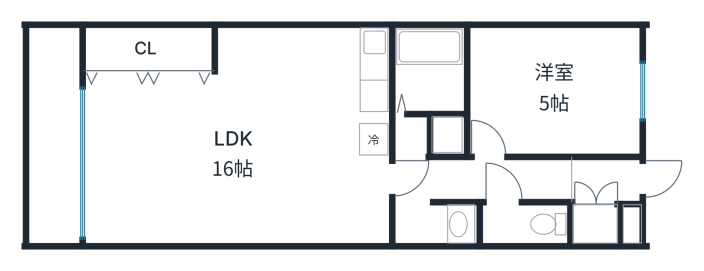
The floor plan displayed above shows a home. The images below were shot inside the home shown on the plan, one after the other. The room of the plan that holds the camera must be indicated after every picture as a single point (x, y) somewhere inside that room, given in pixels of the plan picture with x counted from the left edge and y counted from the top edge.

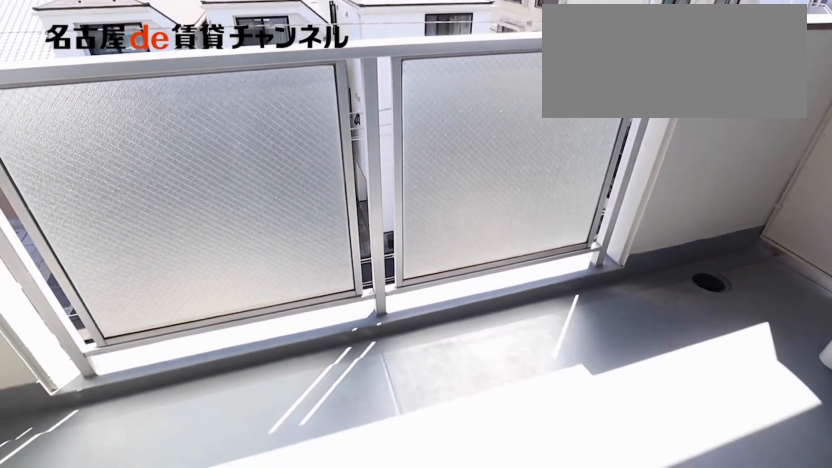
(54, 135)
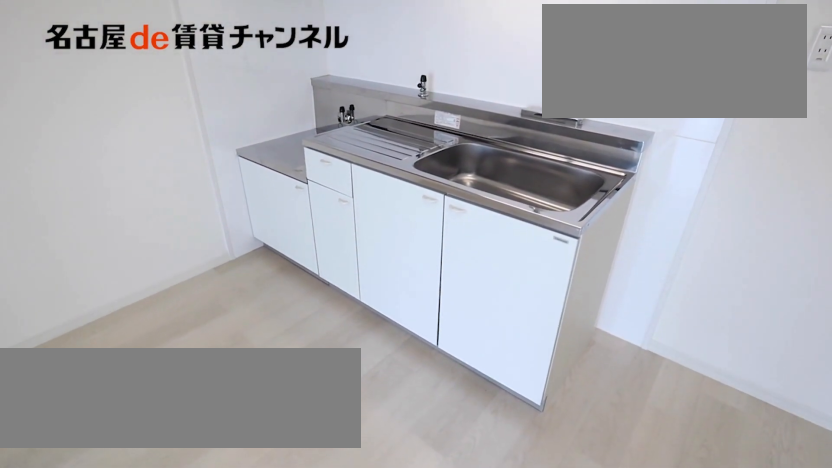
(367, 87)
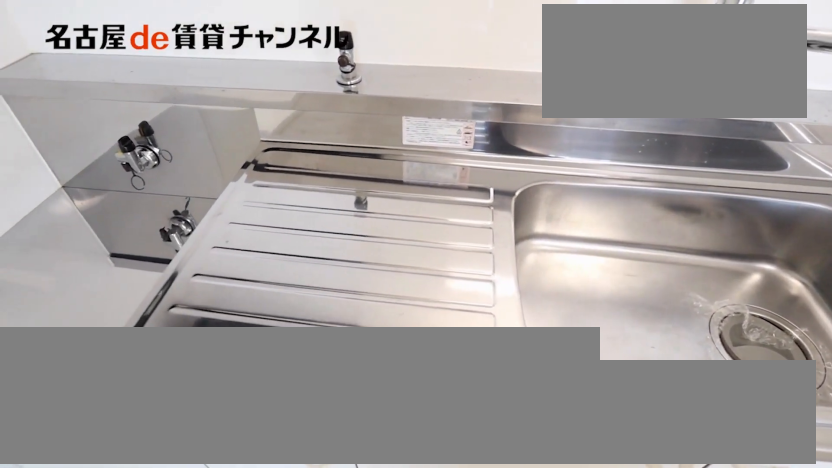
(367, 87)
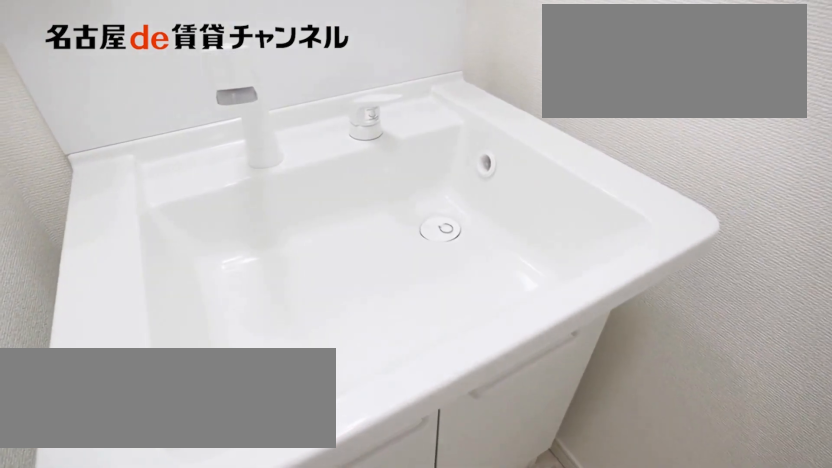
(436, 222)
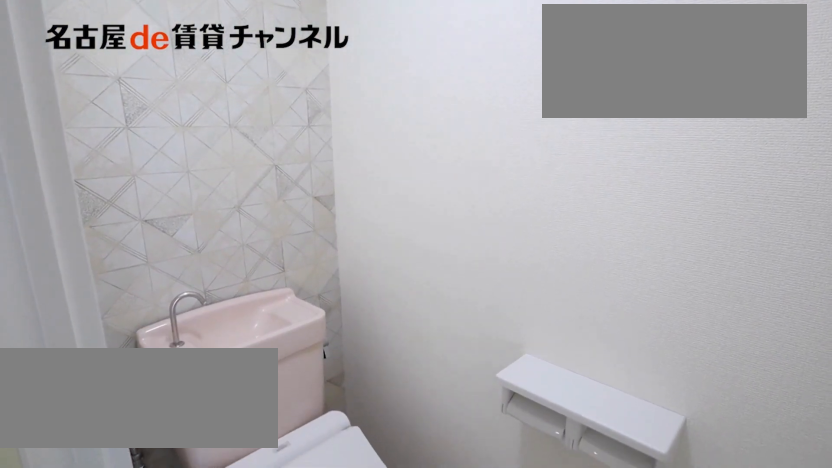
(525, 222)
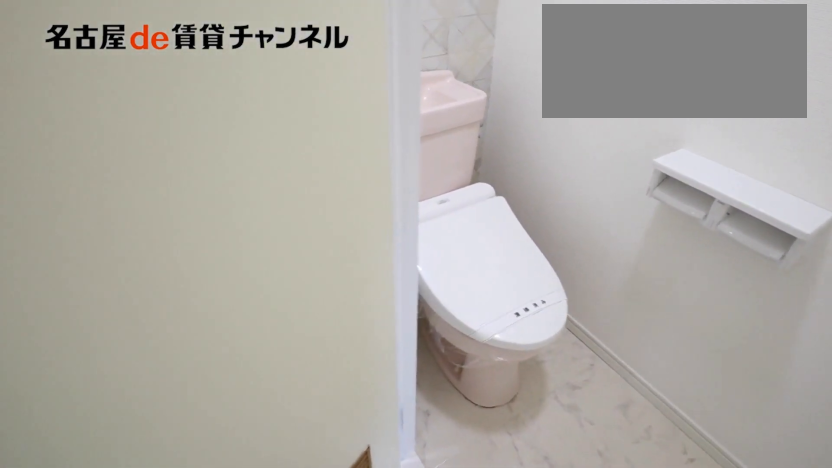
(525, 222)
